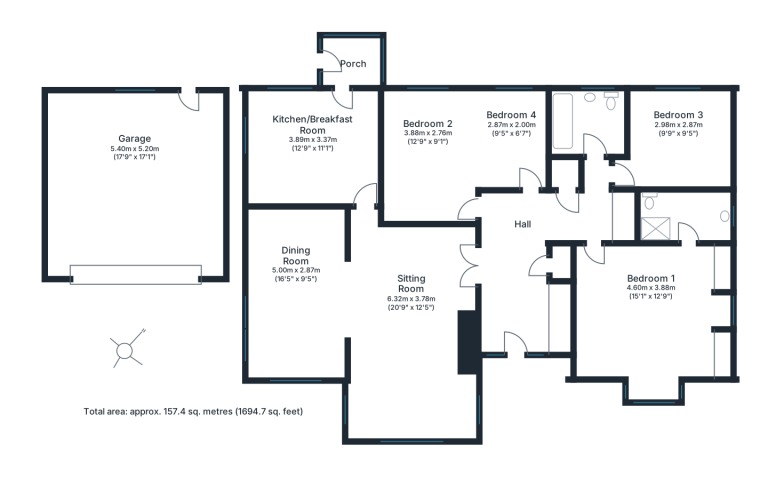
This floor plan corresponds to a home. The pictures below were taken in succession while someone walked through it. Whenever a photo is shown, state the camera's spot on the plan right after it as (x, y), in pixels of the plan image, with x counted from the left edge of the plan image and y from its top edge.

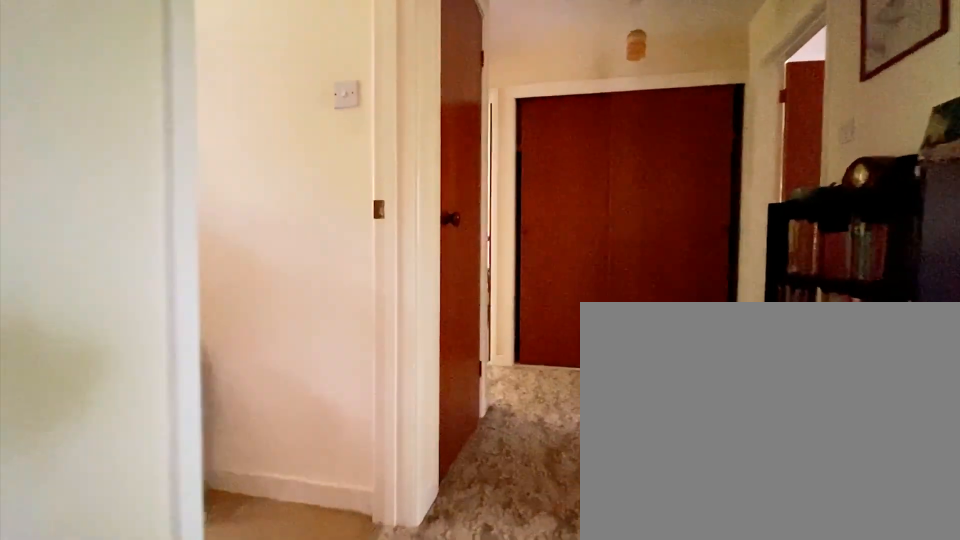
(500, 208)
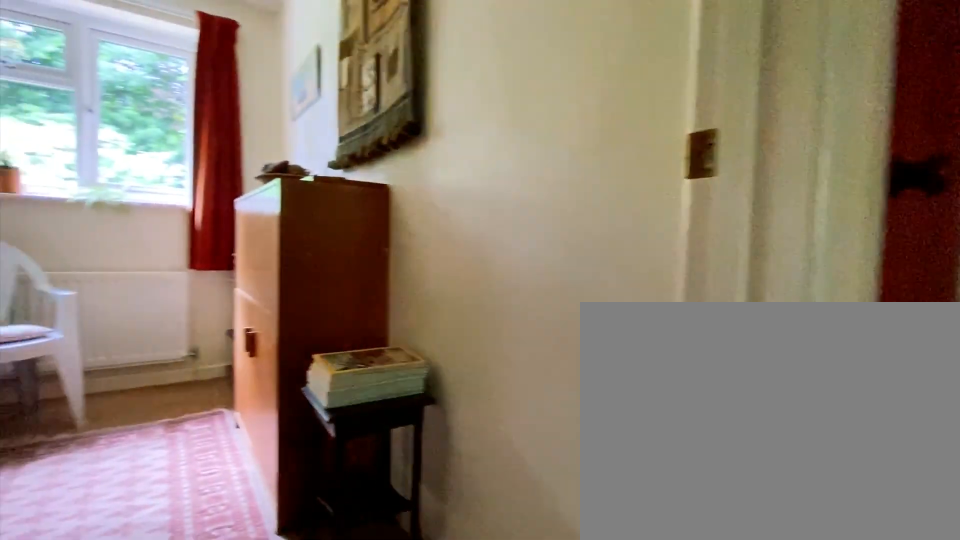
(527, 209)
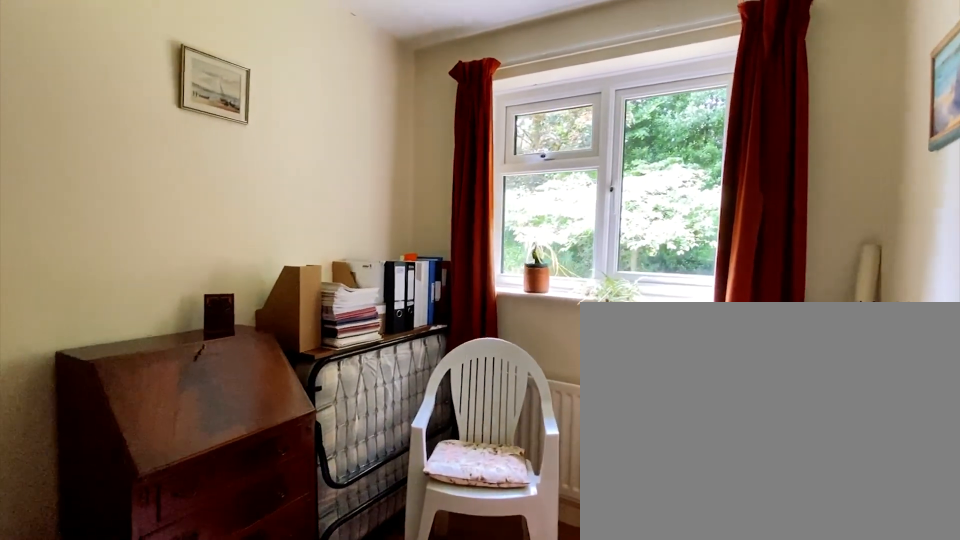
(511, 153)
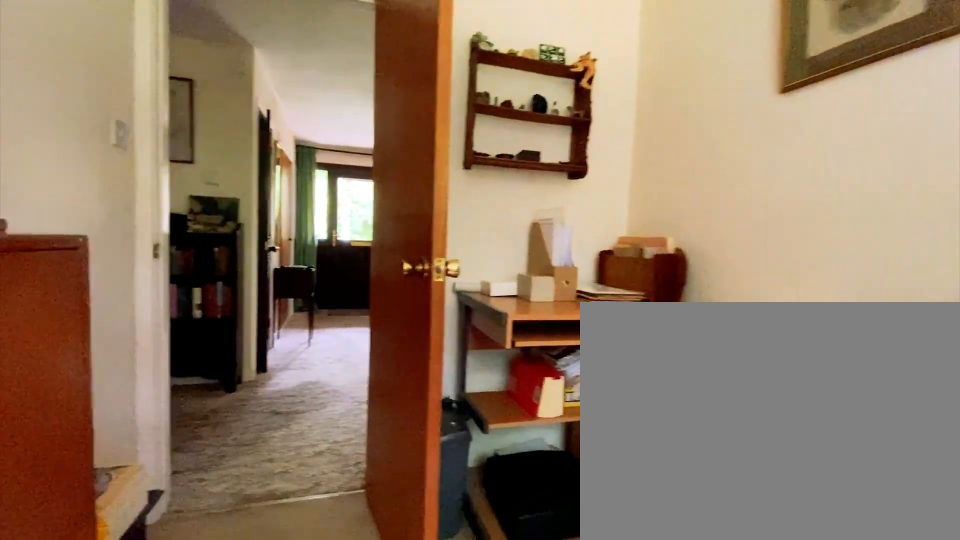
(511, 153)
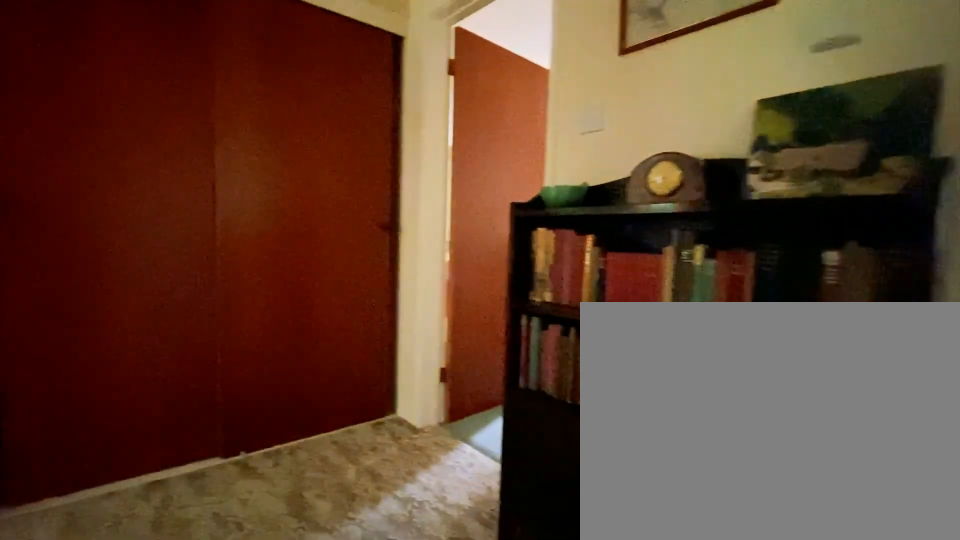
(535, 206)
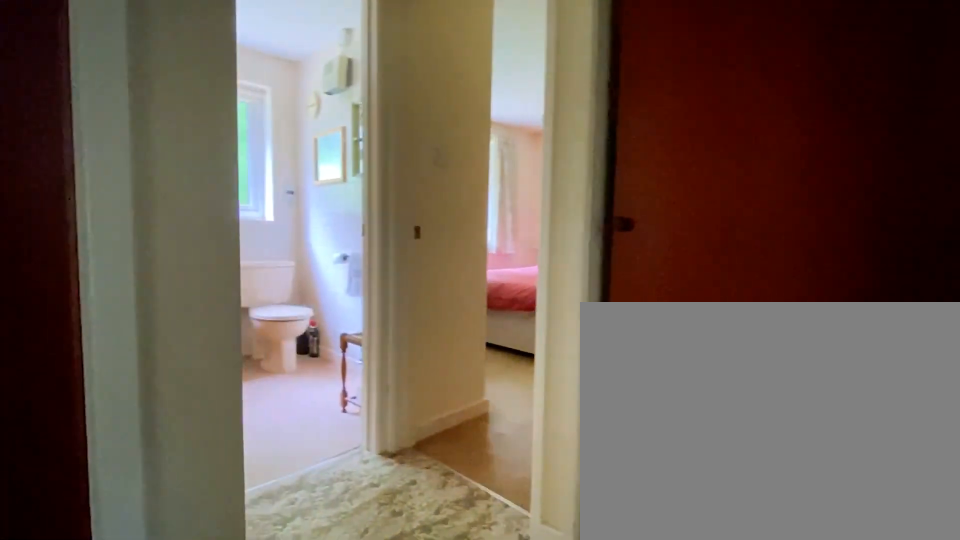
(585, 206)
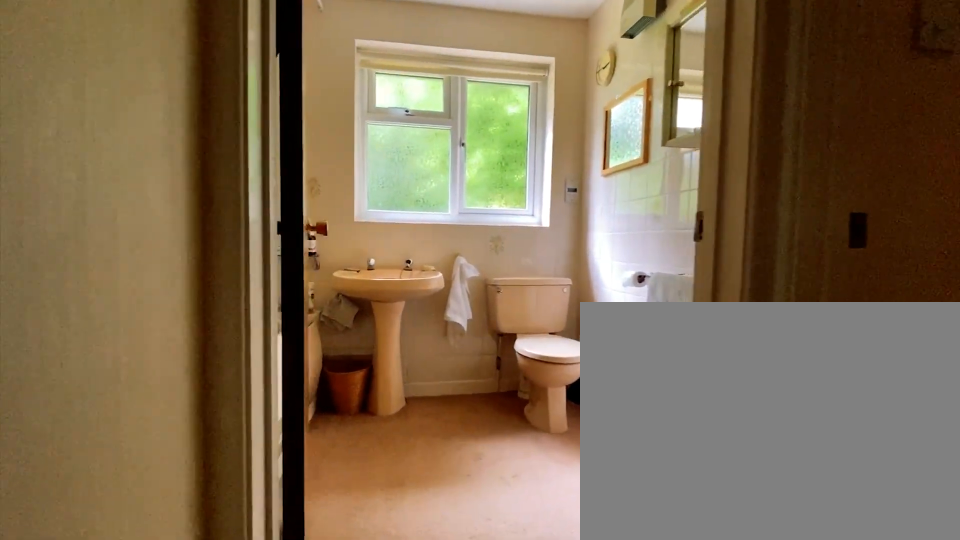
(596, 182)
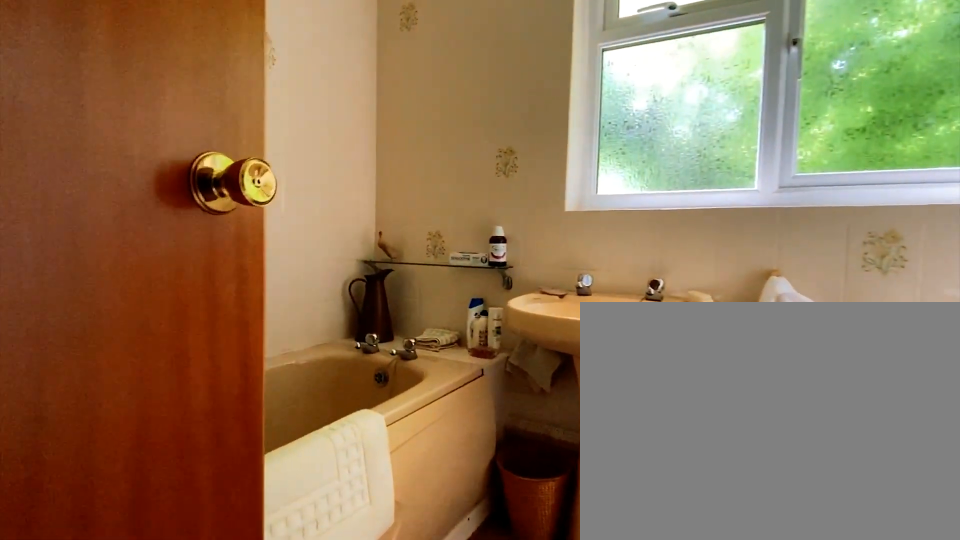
(596, 135)
